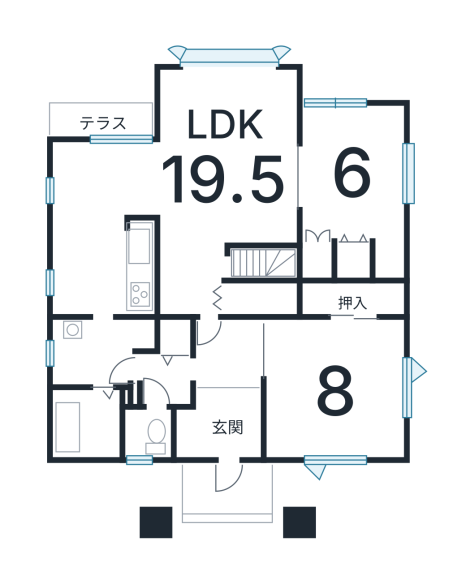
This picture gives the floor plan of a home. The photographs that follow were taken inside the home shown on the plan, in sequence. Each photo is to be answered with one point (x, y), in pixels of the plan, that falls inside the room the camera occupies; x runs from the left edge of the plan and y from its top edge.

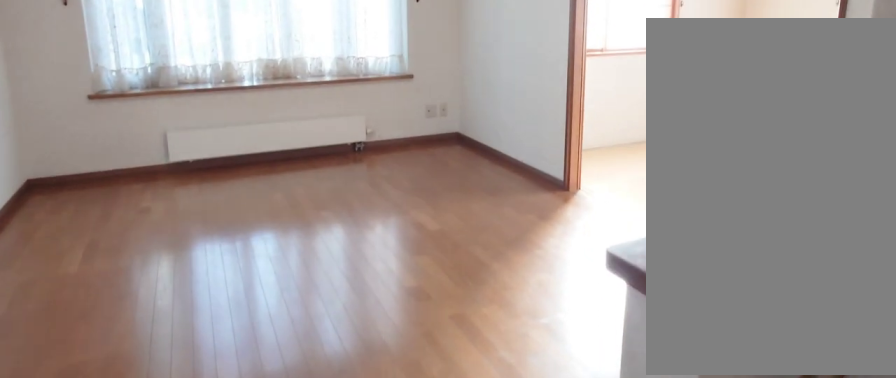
(227, 183)
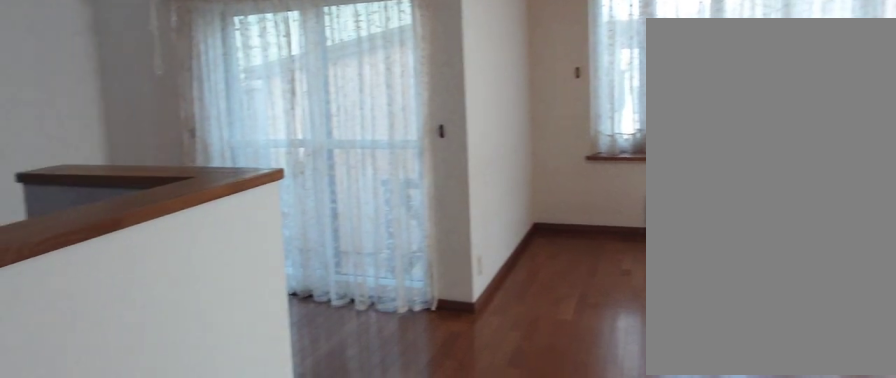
(227, 183)
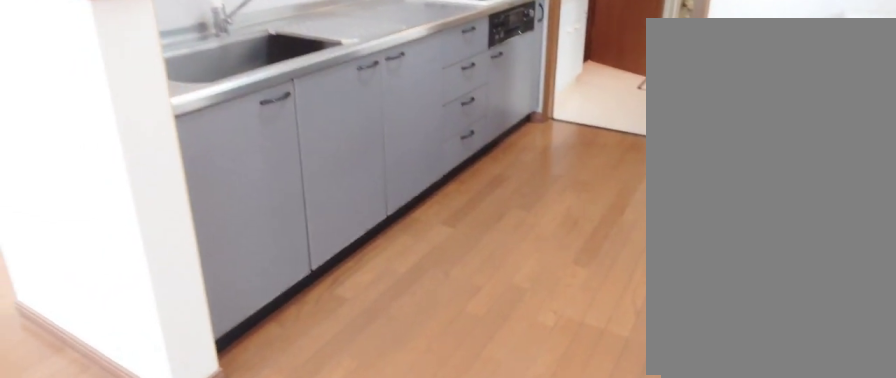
(89, 273)
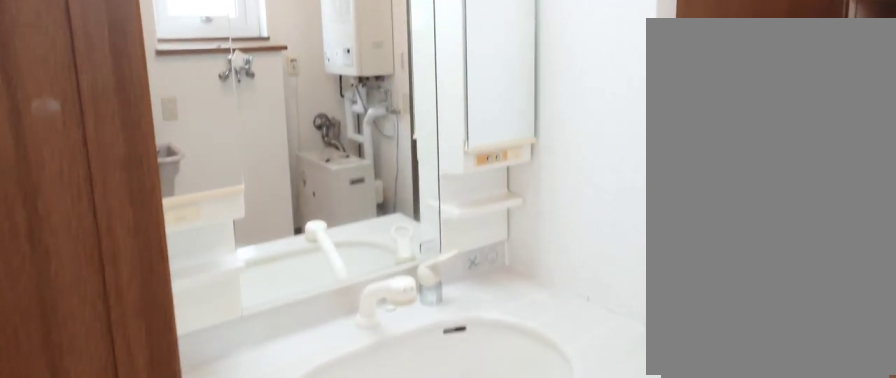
(91, 347)
